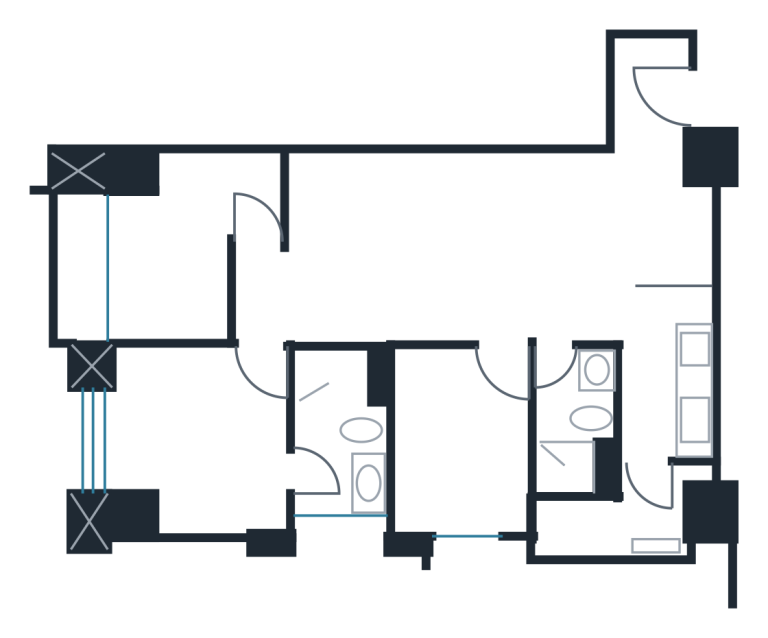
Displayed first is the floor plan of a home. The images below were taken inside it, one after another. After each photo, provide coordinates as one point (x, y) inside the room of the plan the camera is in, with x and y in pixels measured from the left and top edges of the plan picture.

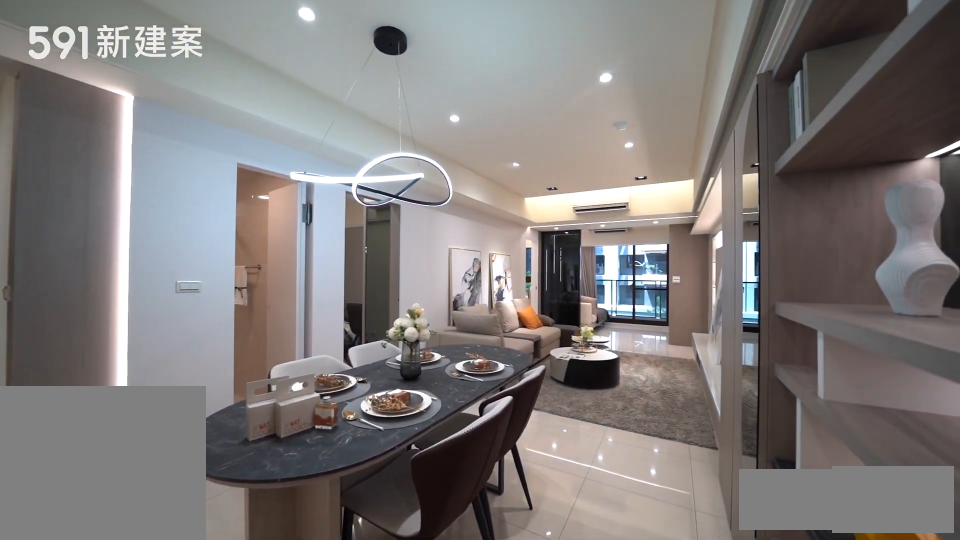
(531, 239)
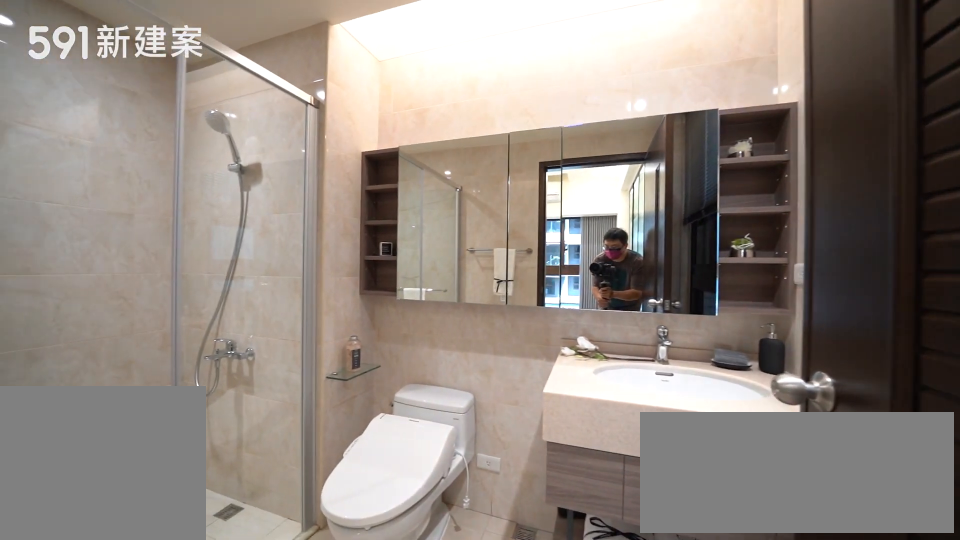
(338, 438)
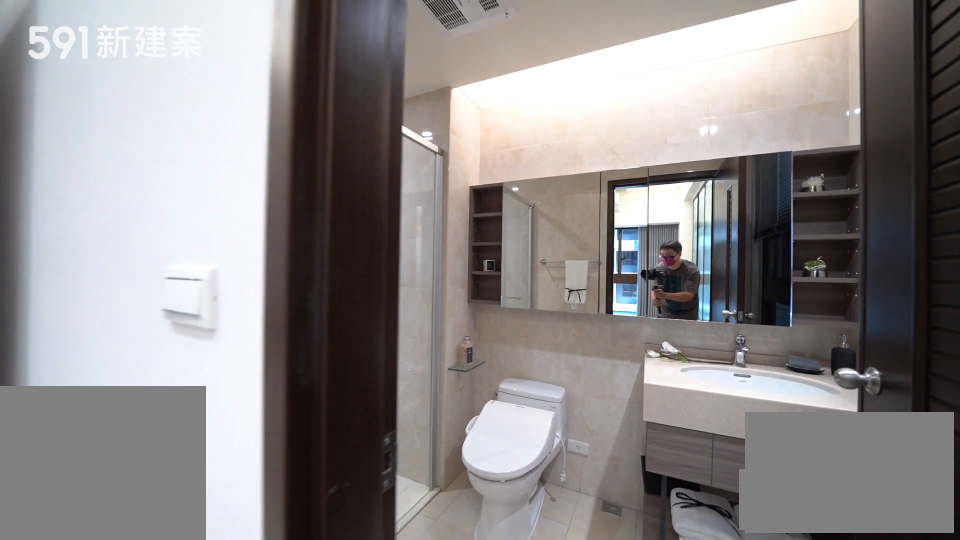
(338, 438)
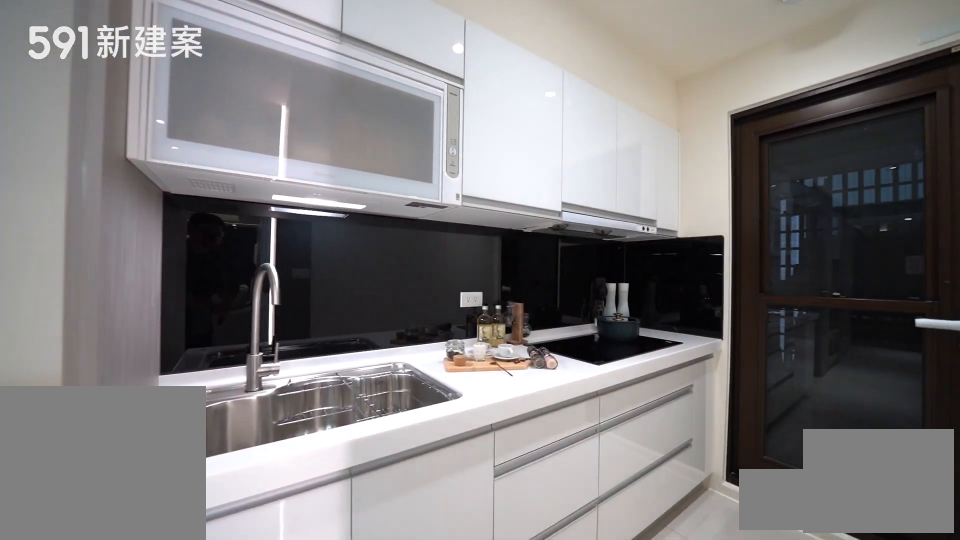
(659, 376)
